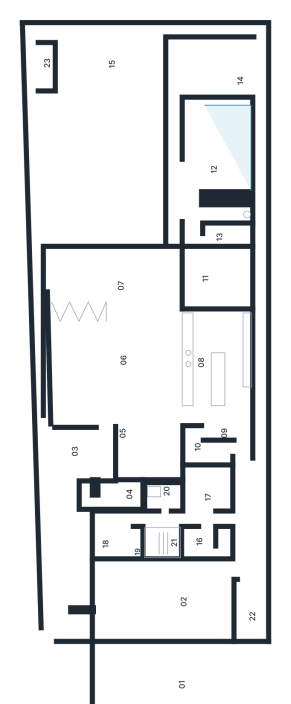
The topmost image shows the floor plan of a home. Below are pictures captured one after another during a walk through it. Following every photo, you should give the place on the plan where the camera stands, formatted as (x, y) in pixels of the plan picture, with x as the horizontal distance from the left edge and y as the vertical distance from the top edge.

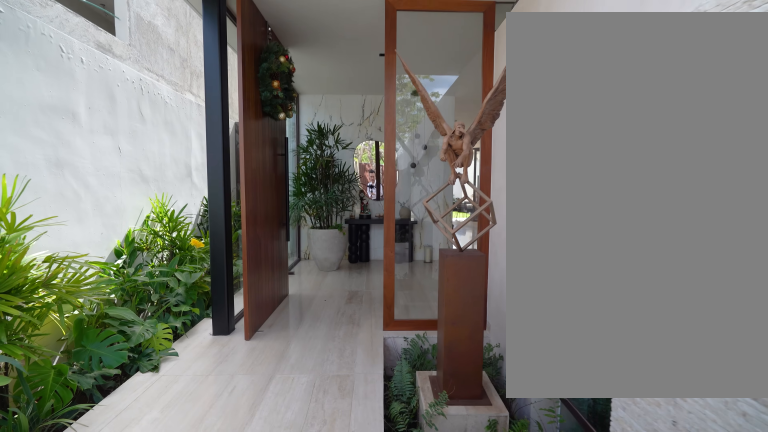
(66, 526)
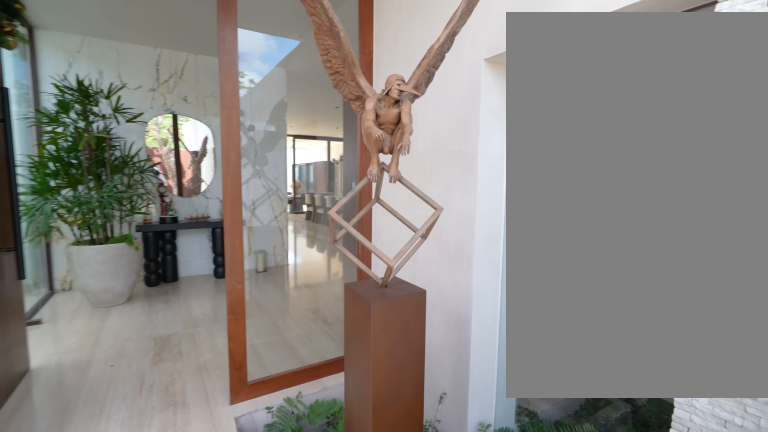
(66, 525)
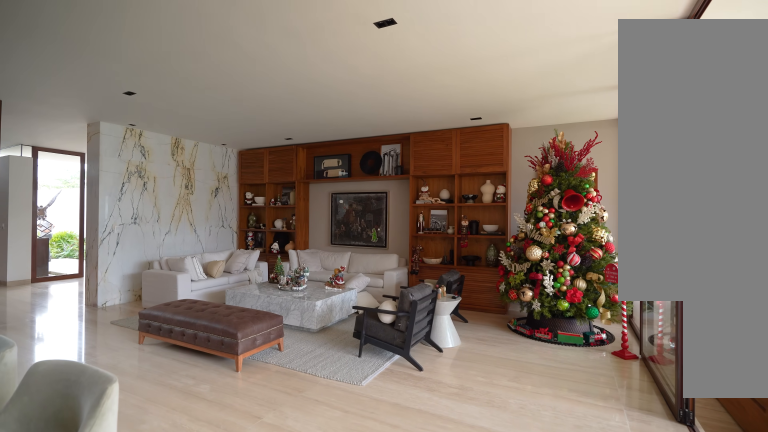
(163, 323)
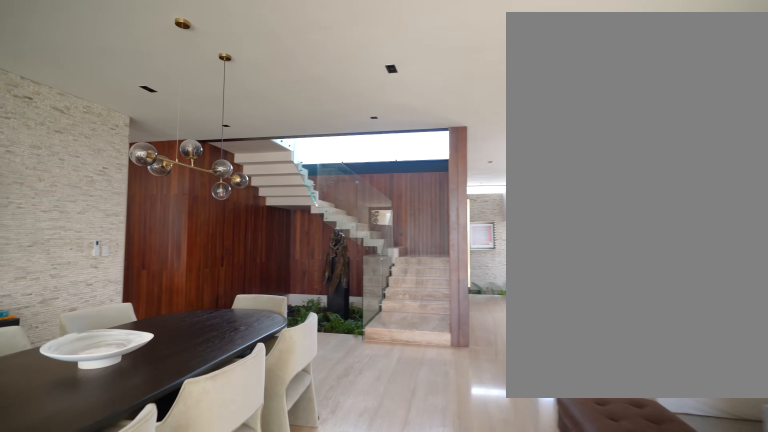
(151, 321)
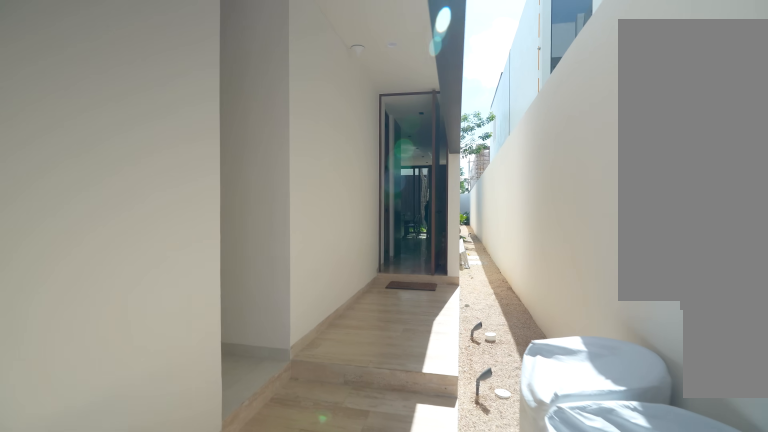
(245, 553)
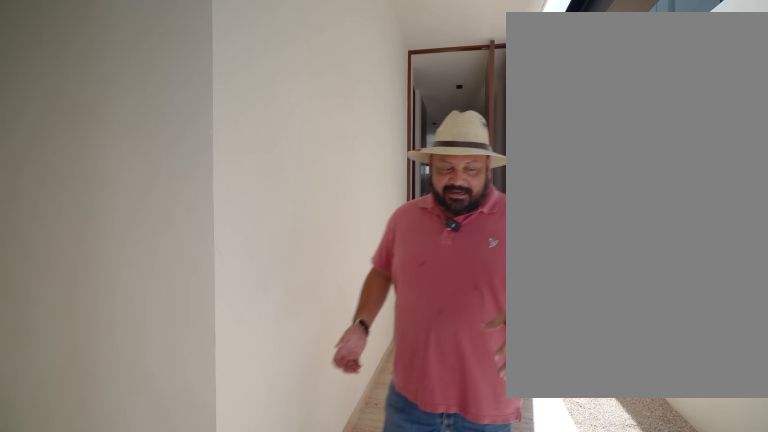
(241, 516)
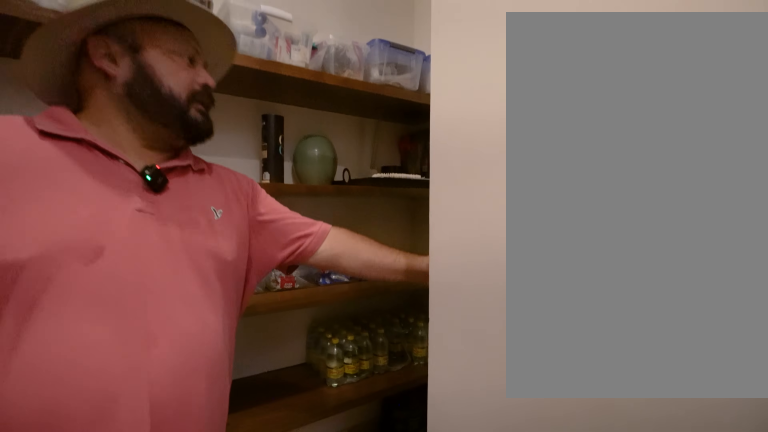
(196, 449)
